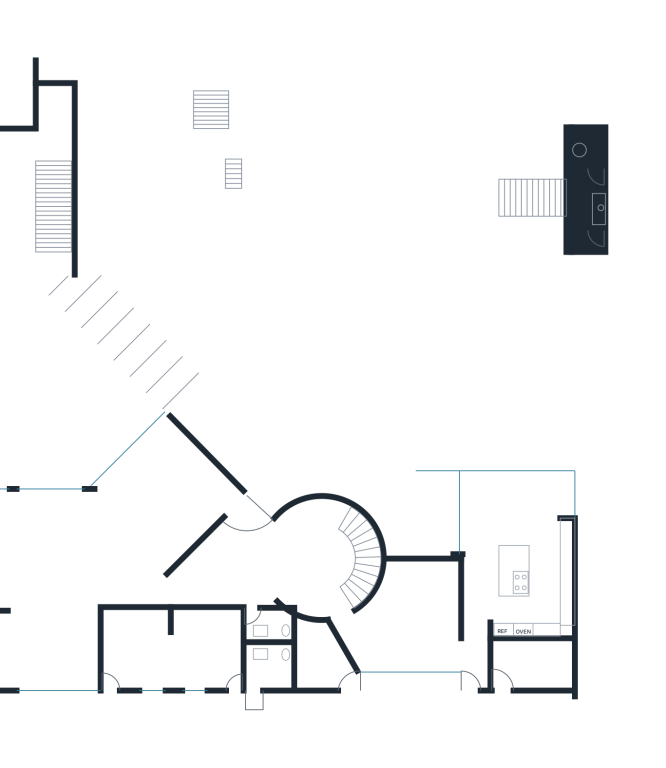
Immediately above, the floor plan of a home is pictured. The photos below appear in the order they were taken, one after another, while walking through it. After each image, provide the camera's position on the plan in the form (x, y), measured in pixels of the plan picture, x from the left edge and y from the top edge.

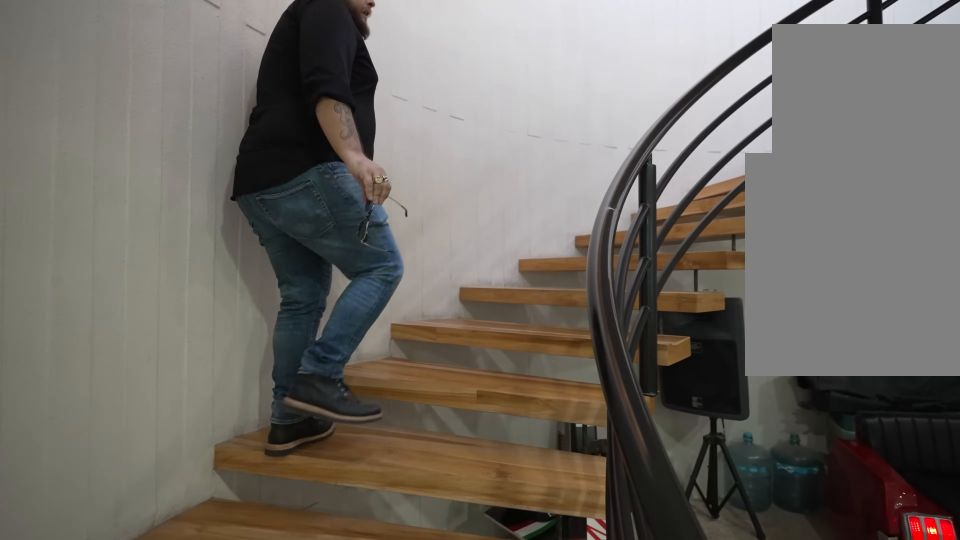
(359, 589)
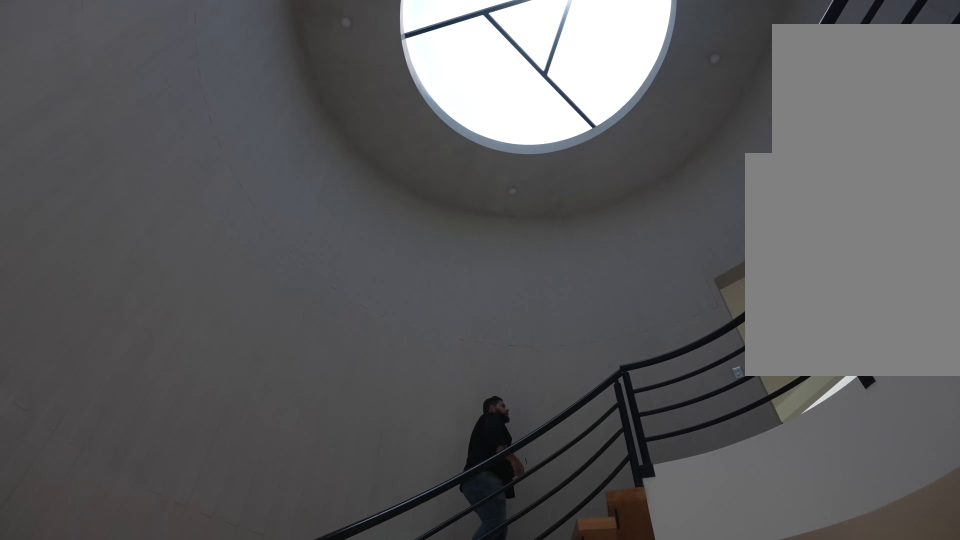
(294, 568)
